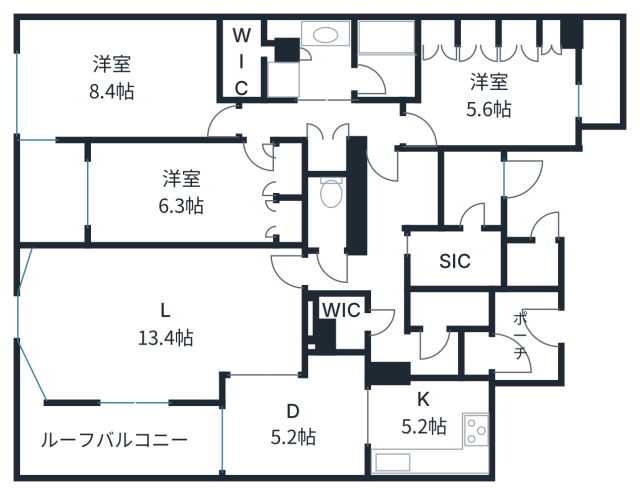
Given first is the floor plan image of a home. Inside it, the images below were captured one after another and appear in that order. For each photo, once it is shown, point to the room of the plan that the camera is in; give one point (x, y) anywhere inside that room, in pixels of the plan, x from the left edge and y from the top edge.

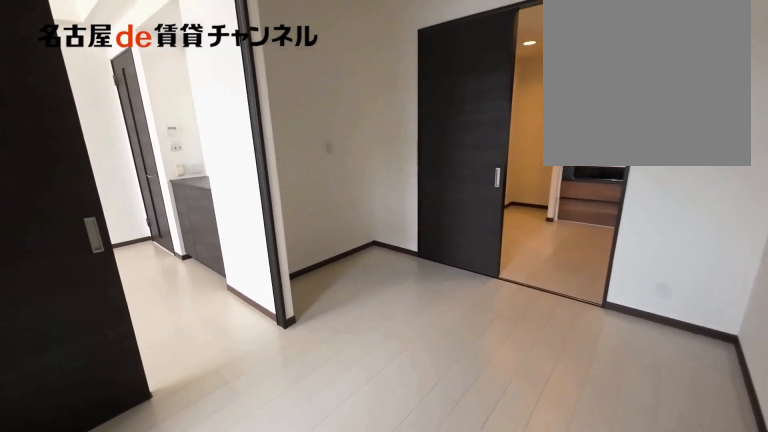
(298, 421)
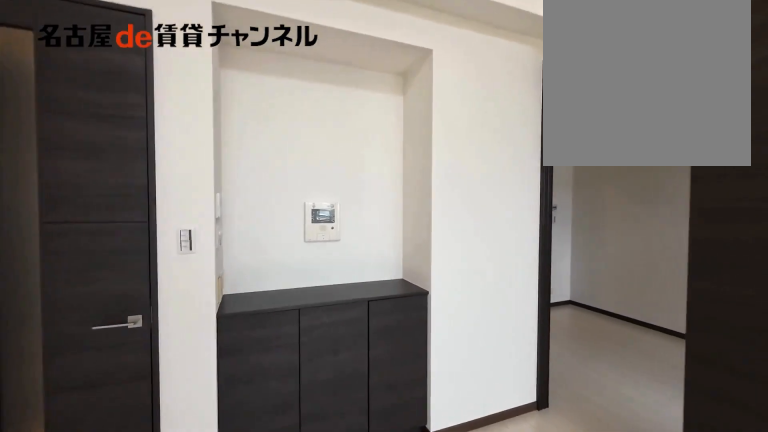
(160, 319)
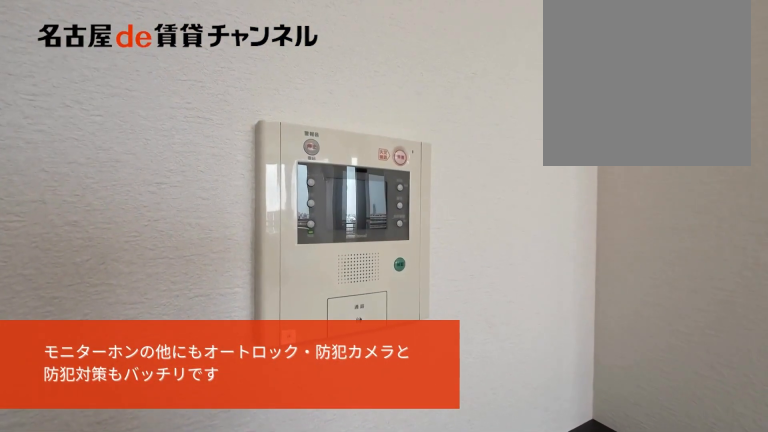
(160, 319)
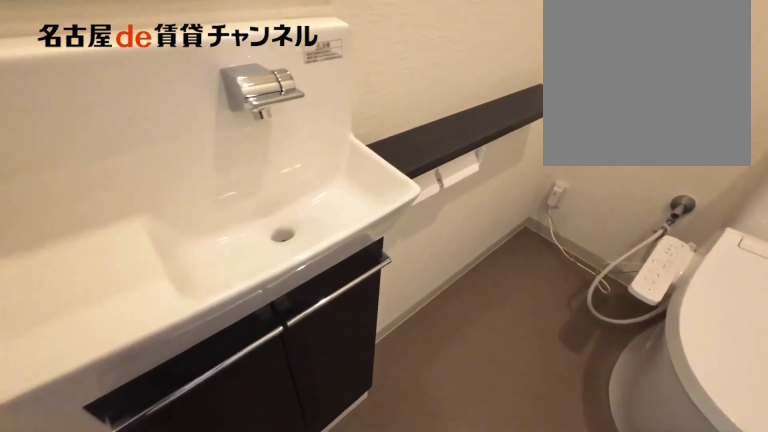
(326, 213)
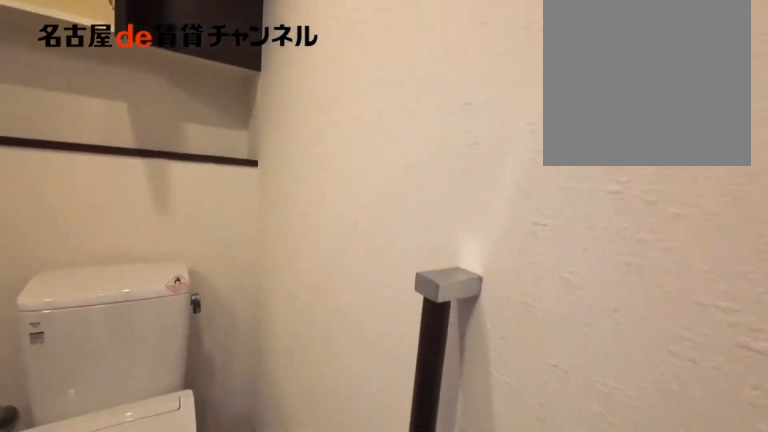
(326, 213)
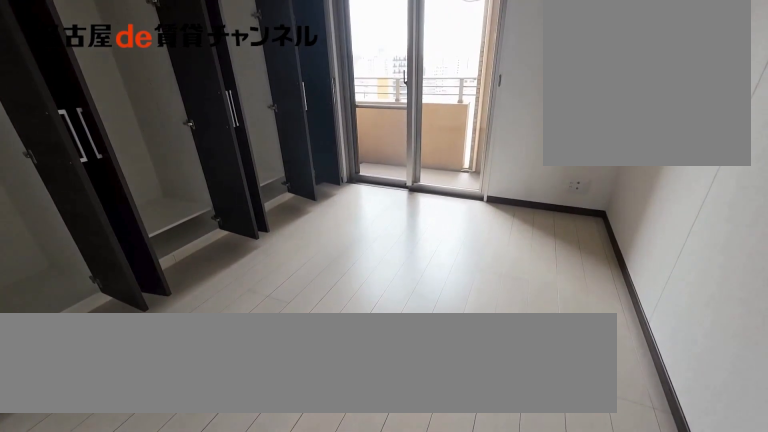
(494, 96)
